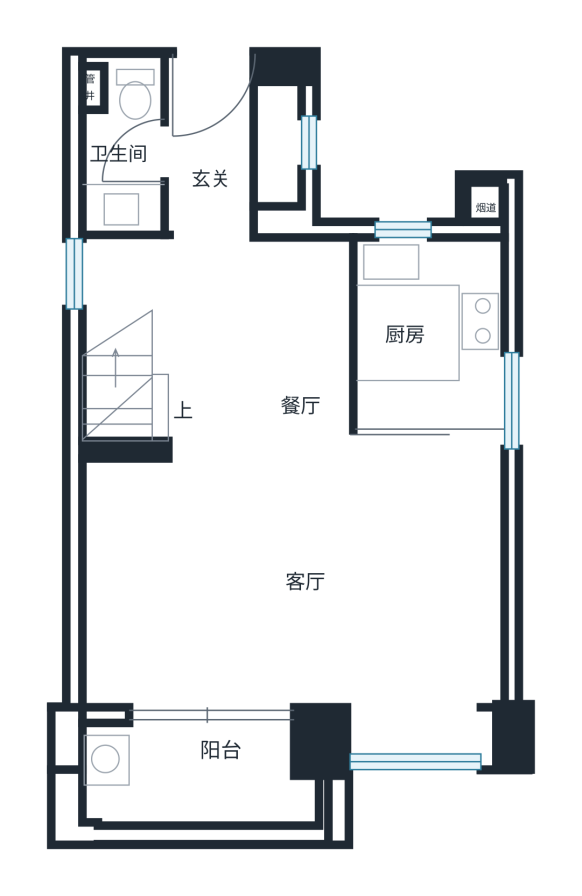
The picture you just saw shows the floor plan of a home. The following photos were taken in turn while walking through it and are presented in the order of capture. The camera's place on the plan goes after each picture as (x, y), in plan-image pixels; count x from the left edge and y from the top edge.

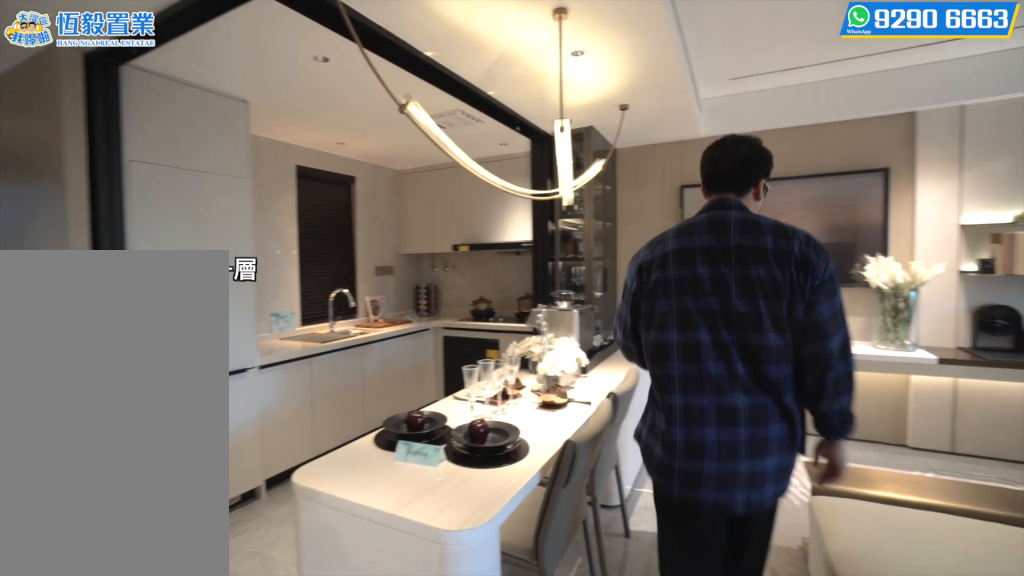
(280, 466)
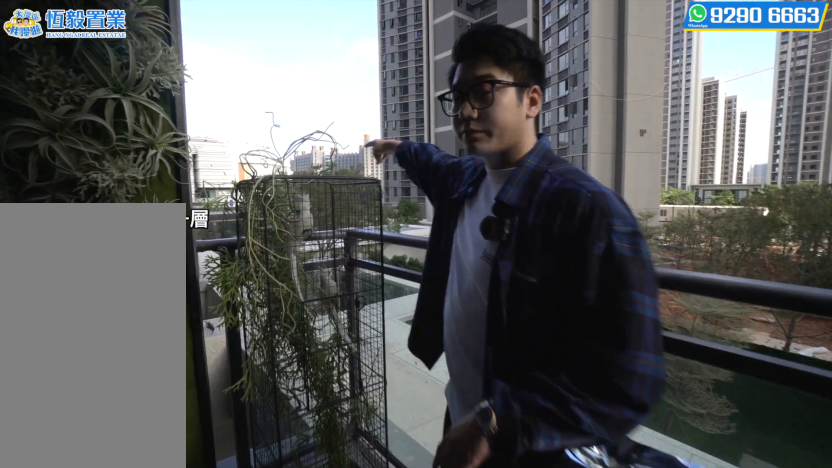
(232, 779)
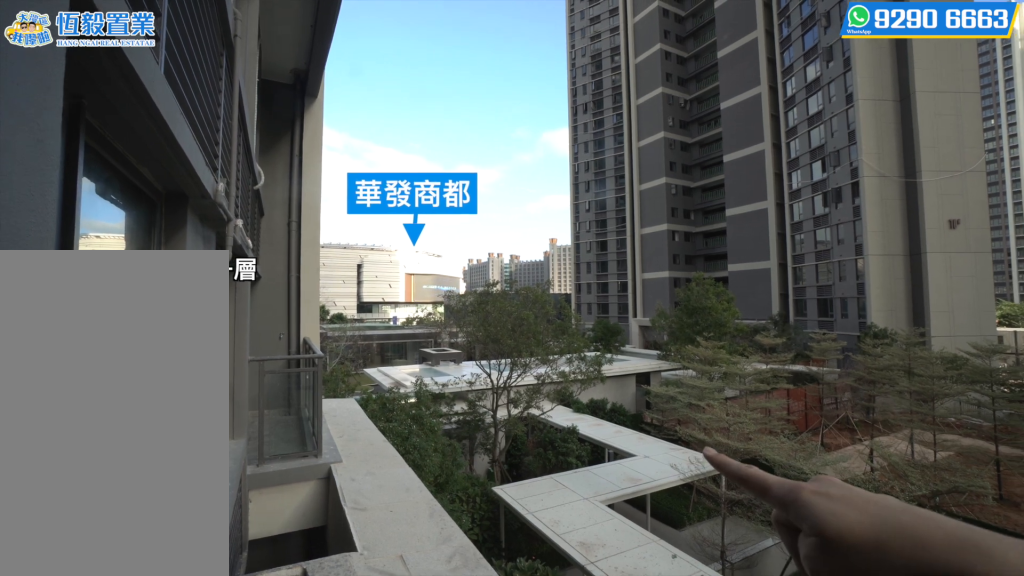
(230, 778)
